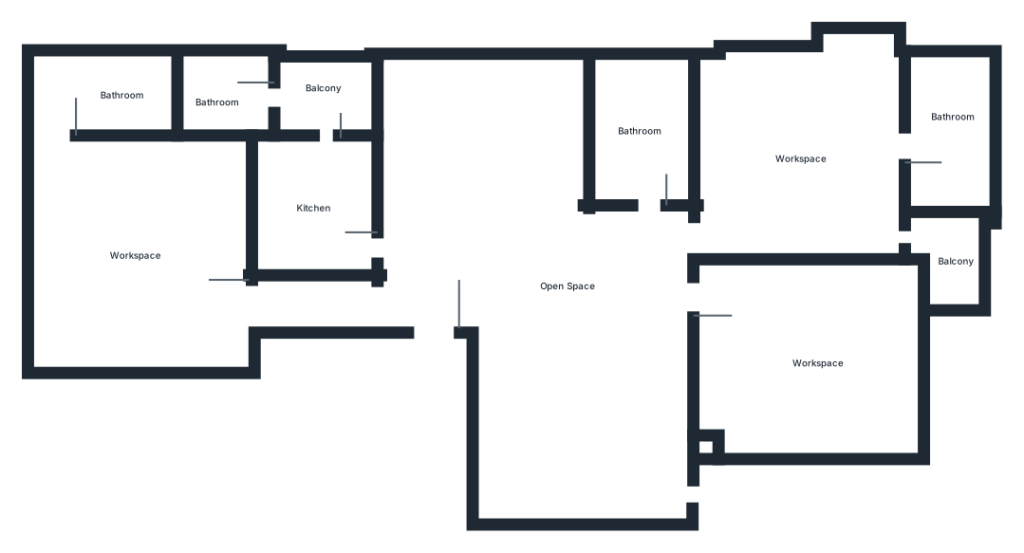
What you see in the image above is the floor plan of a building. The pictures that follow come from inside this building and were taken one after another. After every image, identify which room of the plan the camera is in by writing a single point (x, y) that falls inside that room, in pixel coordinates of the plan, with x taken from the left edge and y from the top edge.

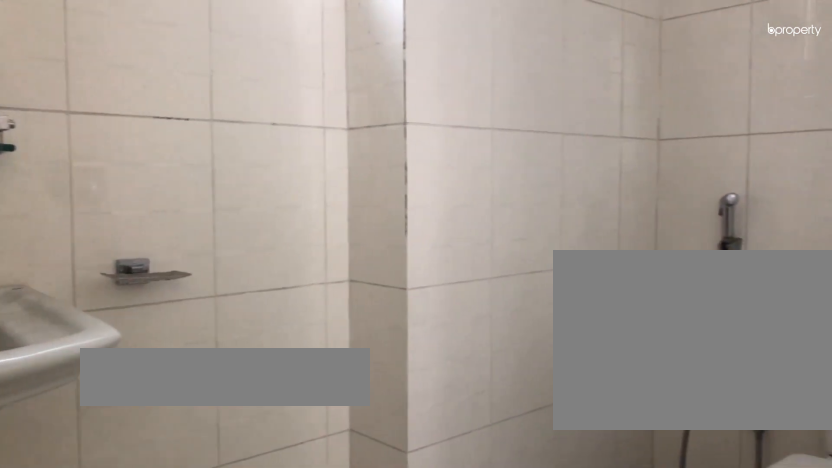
(105, 92)
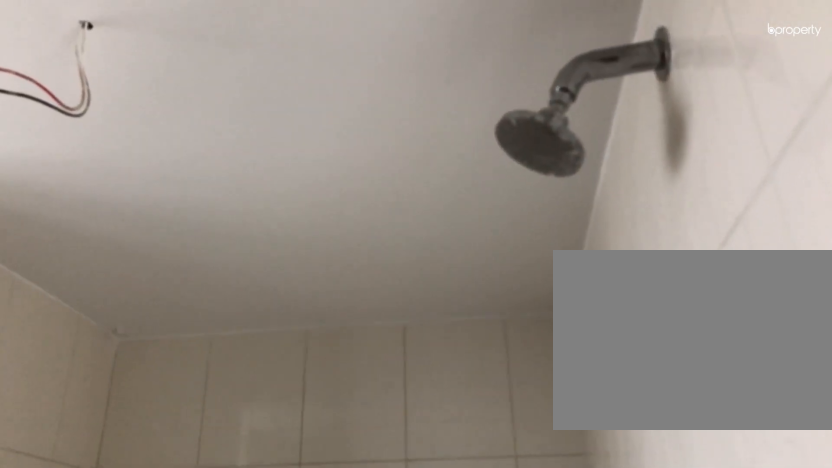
(105, 92)
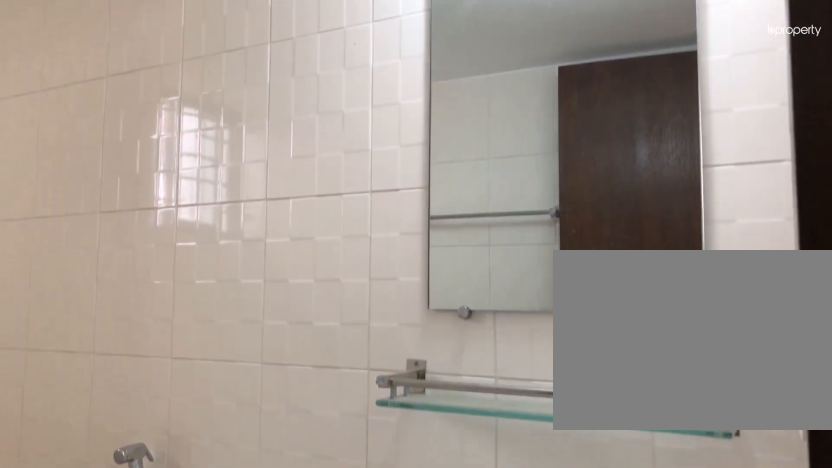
(644, 147)
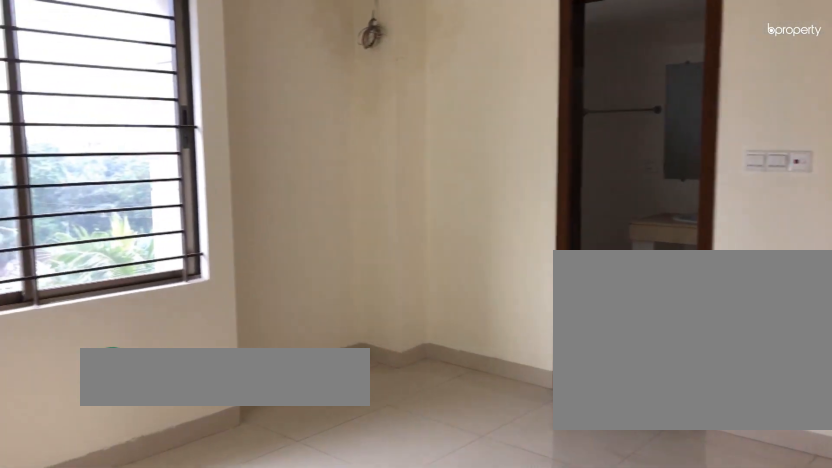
(793, 163)
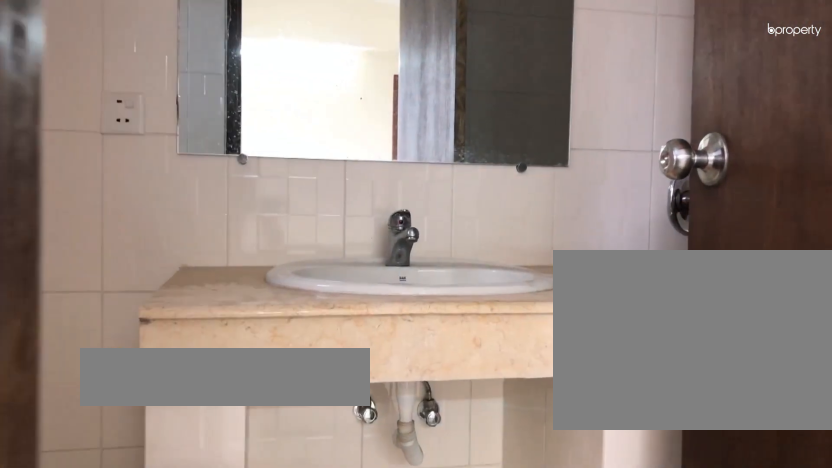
(944, 145)
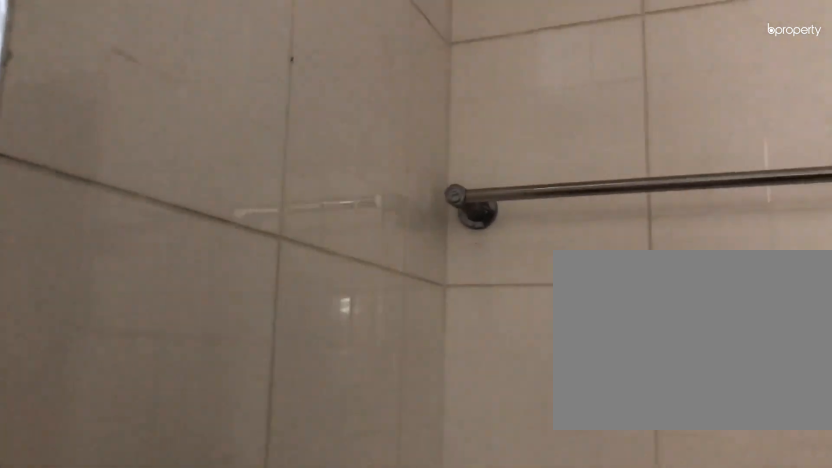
(944, 145)
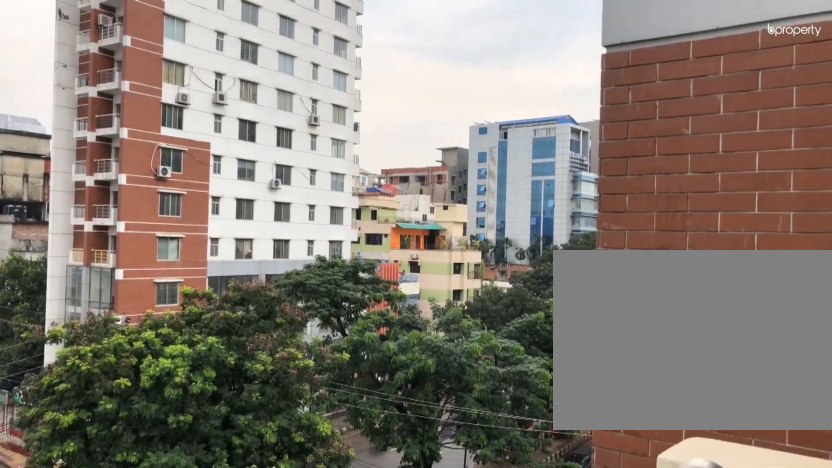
(956, 260)
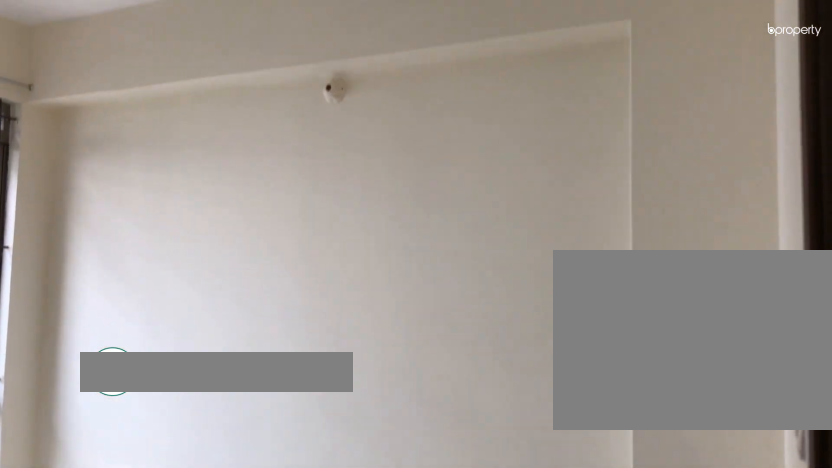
(822, 360)
